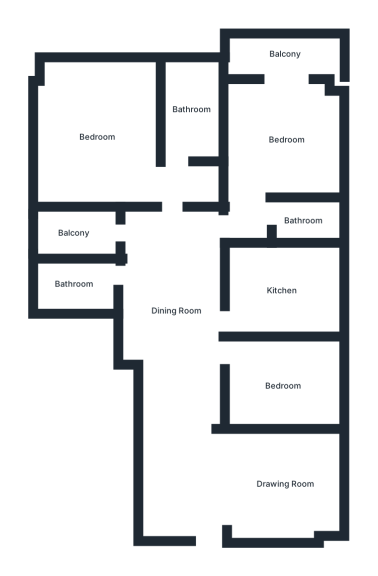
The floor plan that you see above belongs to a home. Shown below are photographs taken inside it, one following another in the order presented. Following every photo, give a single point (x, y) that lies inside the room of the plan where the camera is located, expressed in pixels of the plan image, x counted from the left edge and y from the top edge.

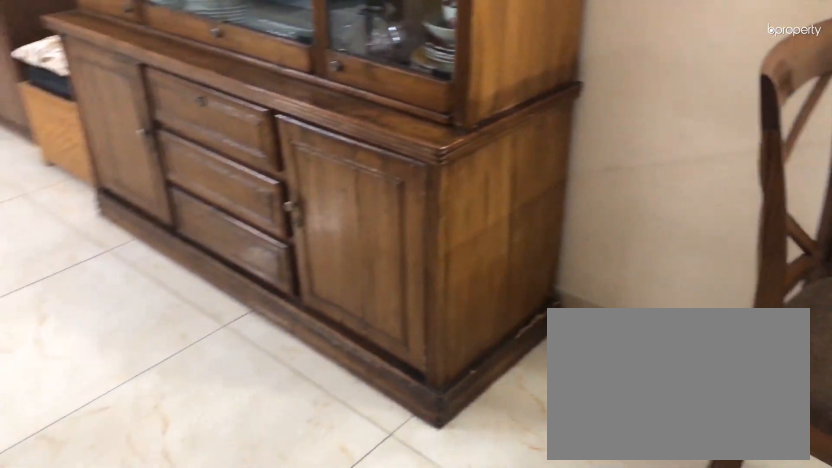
(178, 313)
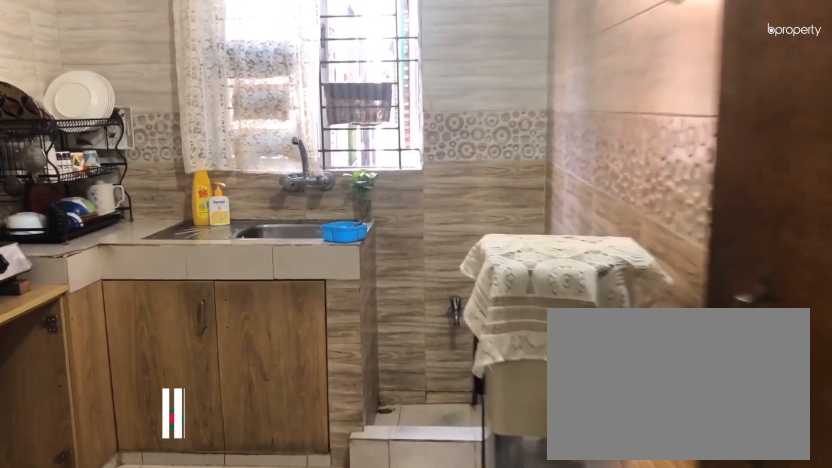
(280, 289)
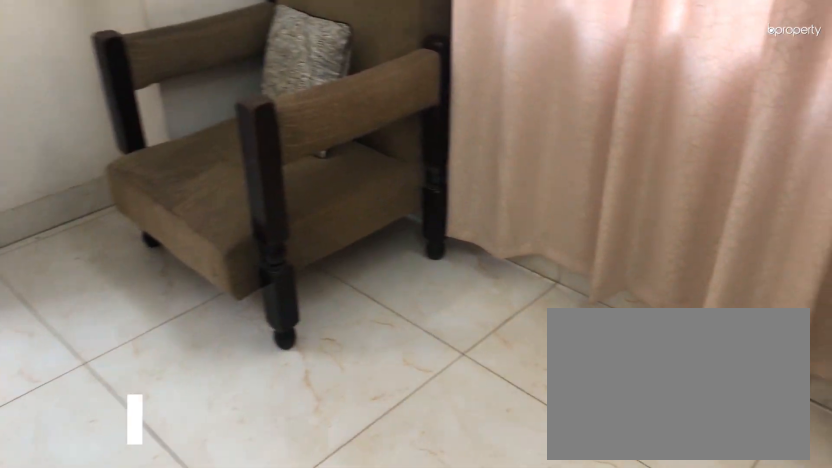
(284, 142)
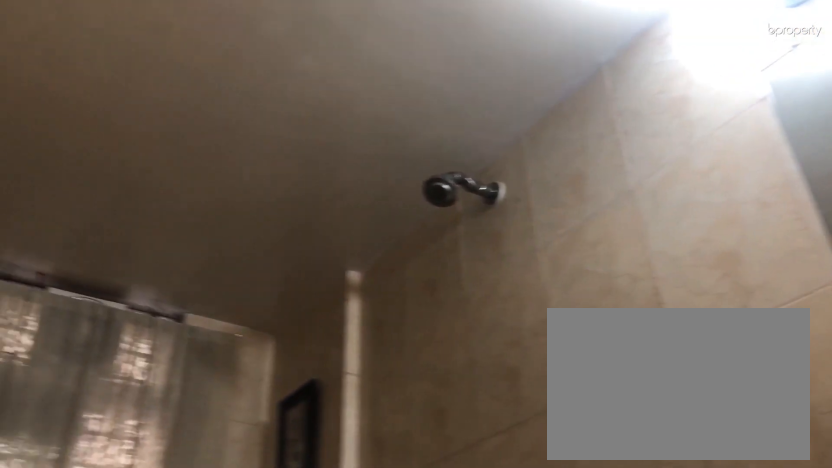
(189, 111)
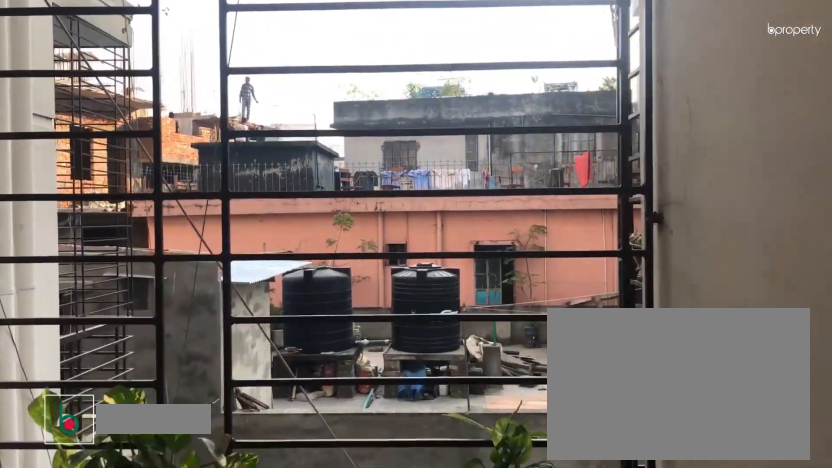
(74, 233)
